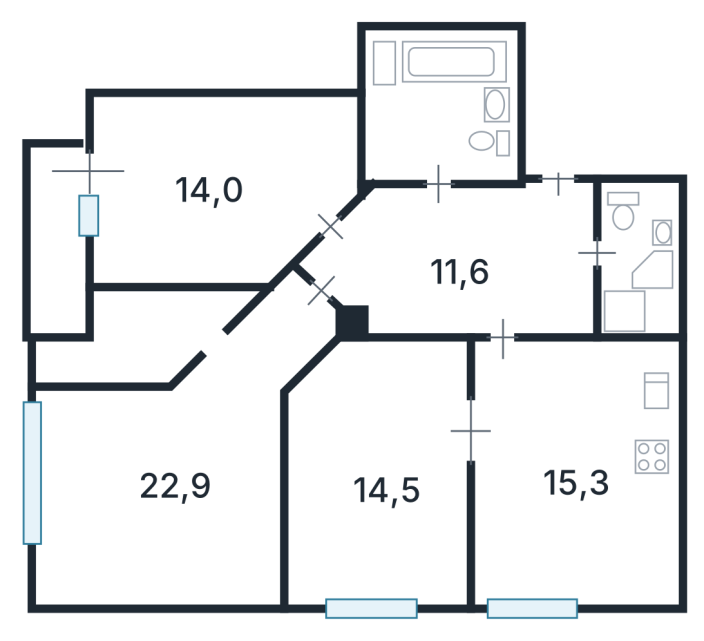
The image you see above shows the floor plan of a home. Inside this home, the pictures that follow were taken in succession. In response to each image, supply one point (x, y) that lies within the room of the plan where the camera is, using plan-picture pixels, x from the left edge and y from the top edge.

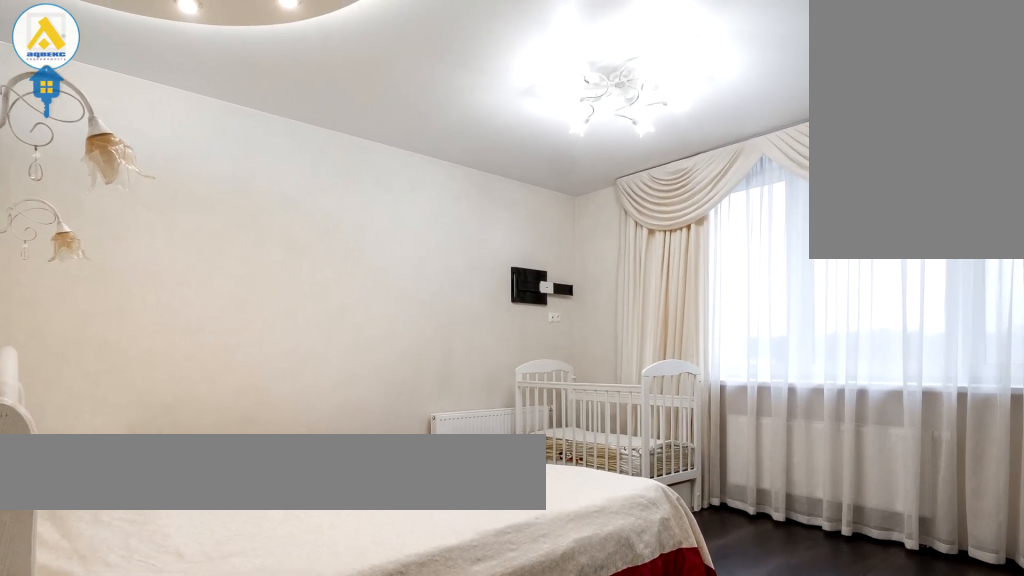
(163, 472)
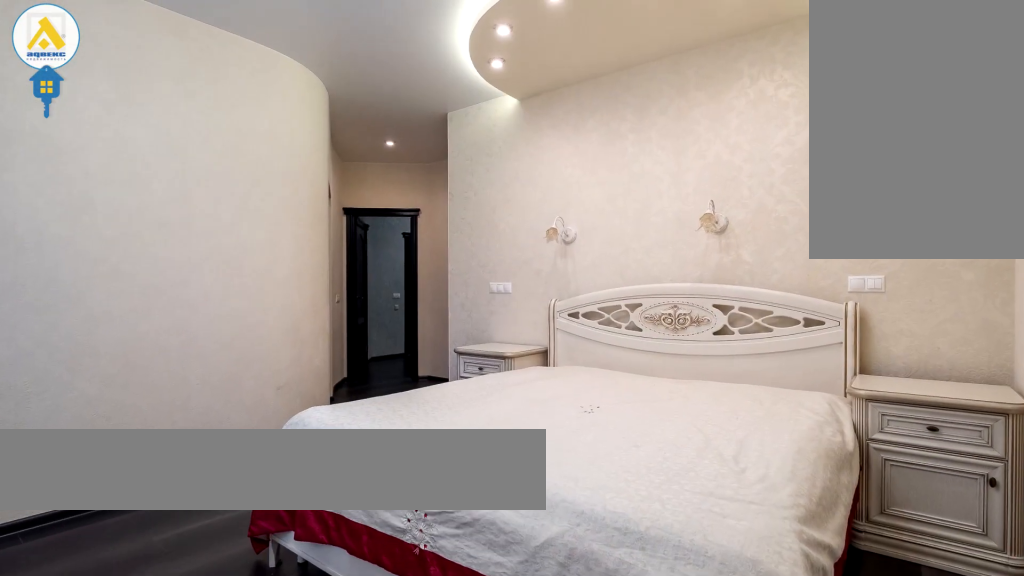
(165, 492)
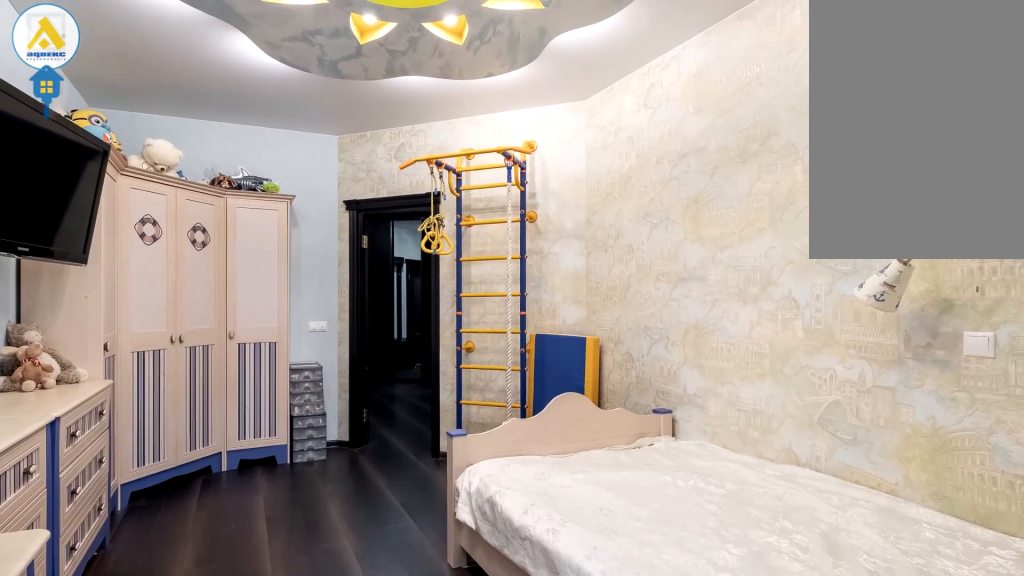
(213, 201)
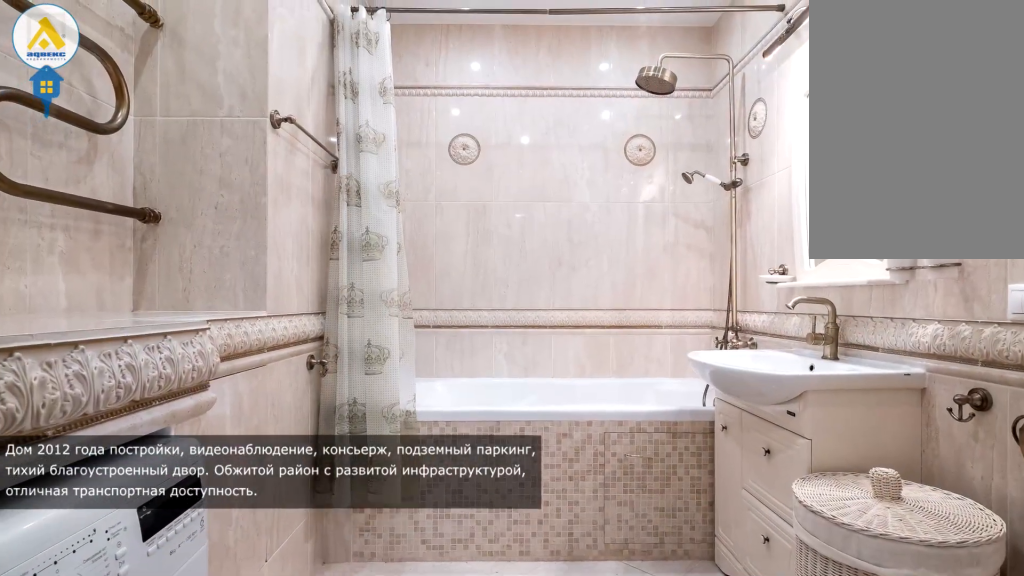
(443, 124)
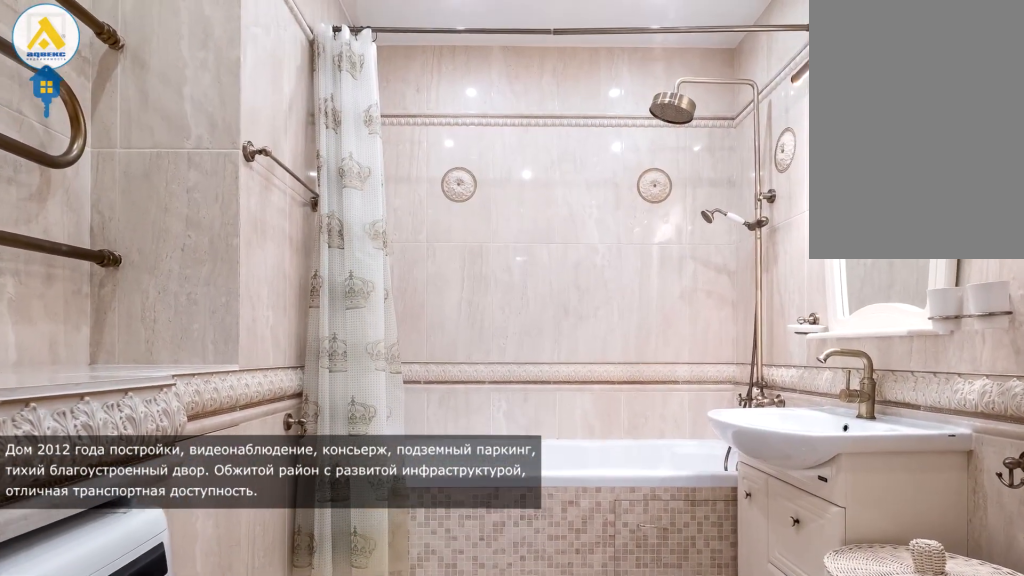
(438, 127)
